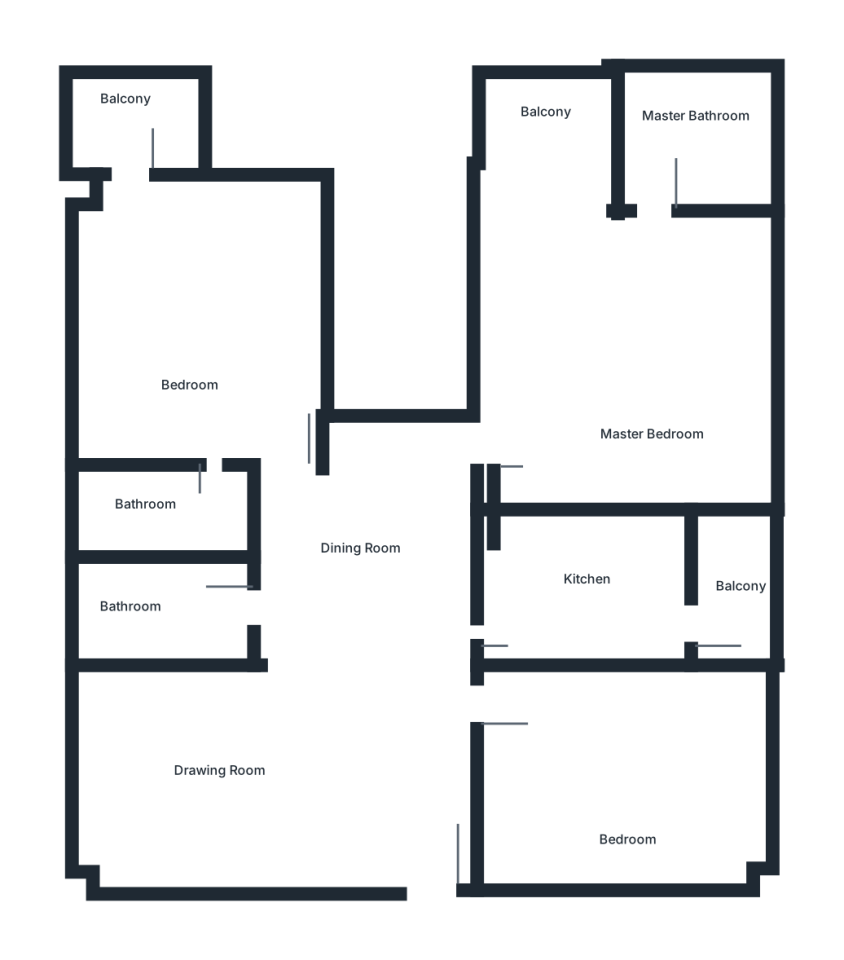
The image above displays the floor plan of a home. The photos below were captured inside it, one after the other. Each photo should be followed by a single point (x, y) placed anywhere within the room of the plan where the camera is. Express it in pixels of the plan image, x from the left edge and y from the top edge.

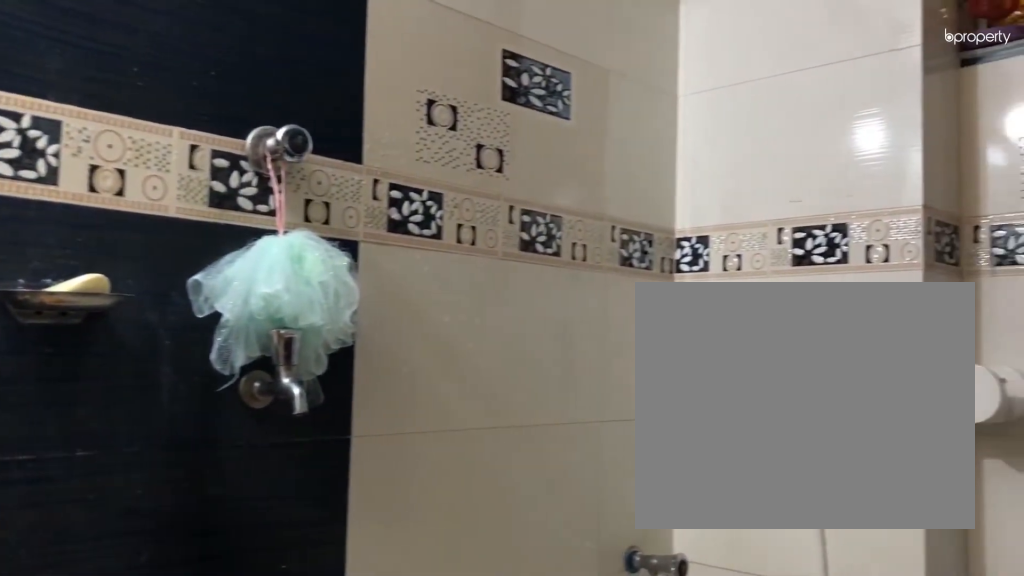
(147, 521)
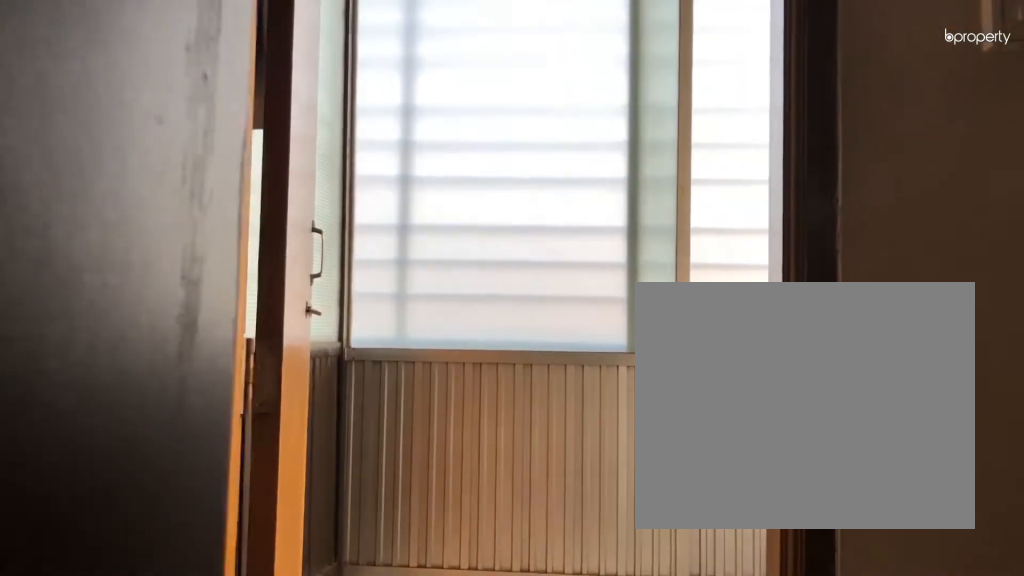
(125, 91)
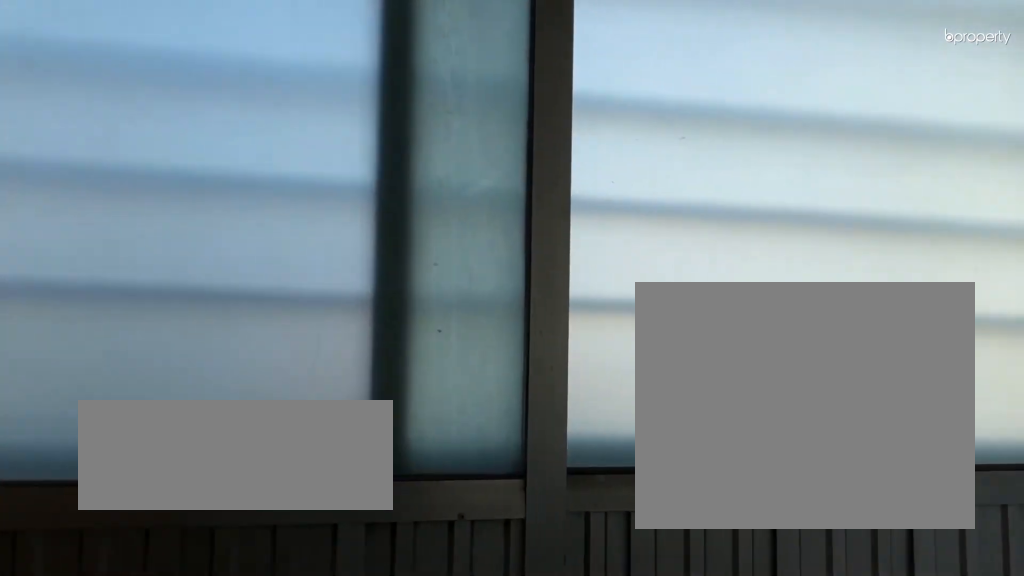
(125, 91)
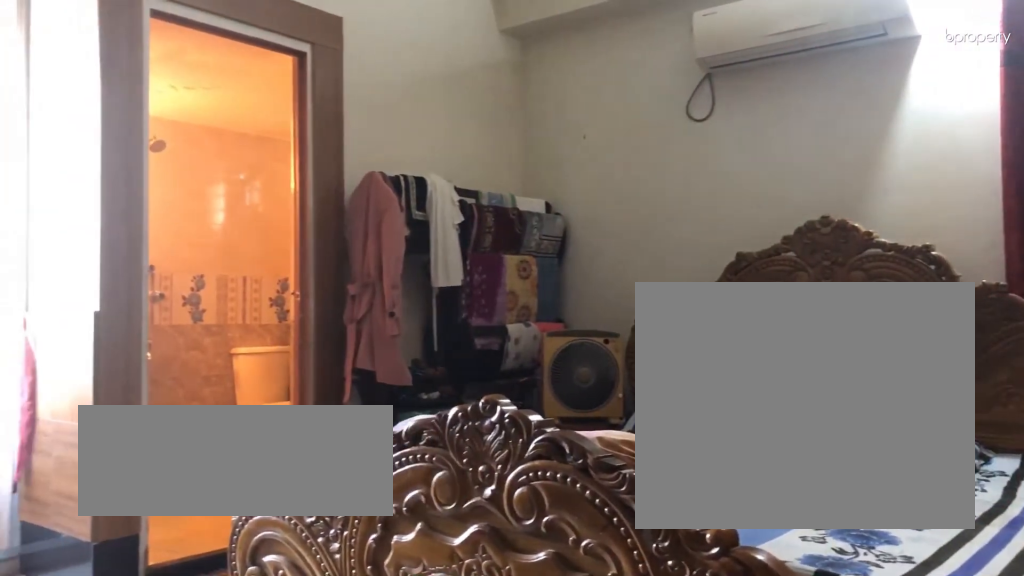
(633, 393)
